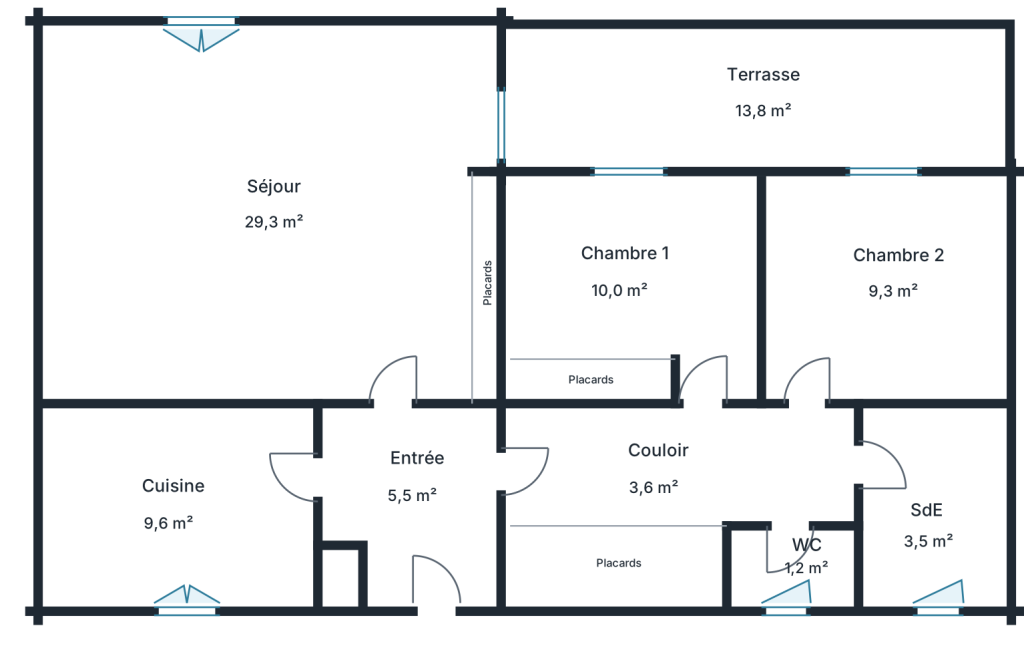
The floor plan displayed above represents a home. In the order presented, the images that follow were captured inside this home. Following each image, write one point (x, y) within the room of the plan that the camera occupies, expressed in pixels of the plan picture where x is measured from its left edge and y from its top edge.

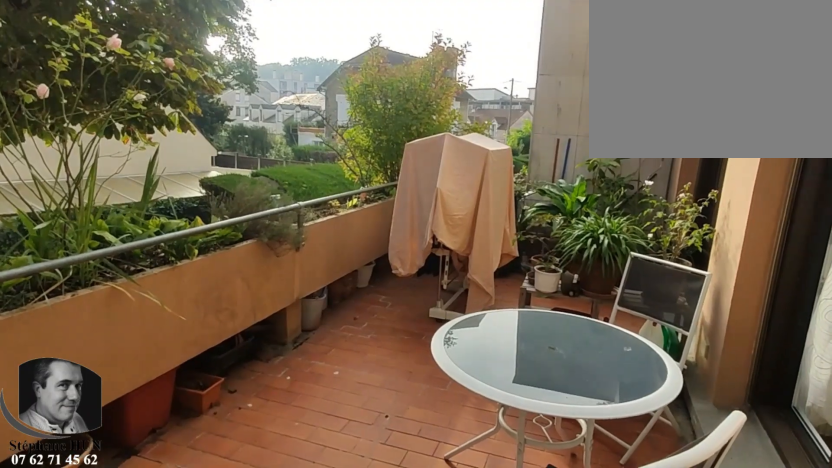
(760, 90)
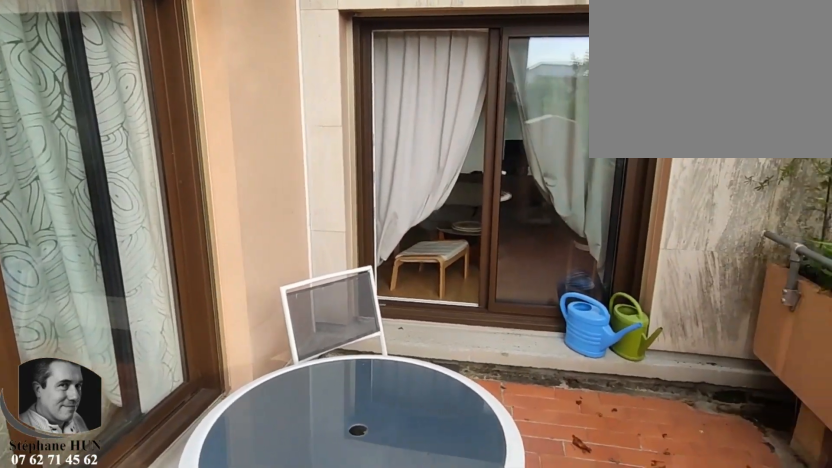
(760, 90)
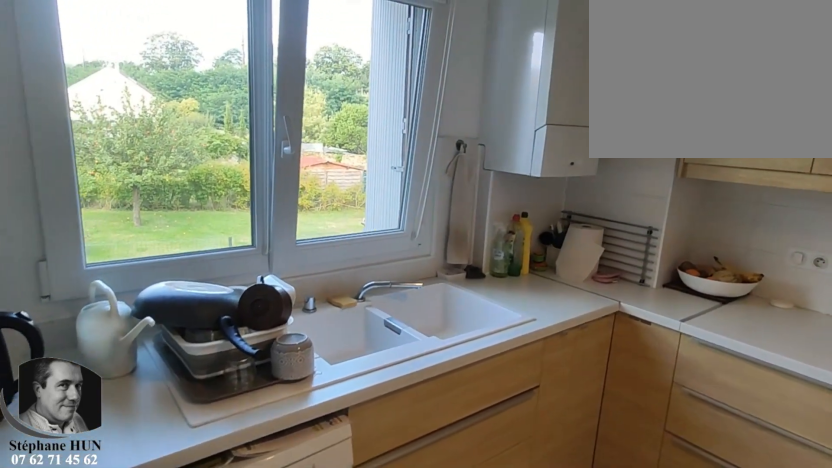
(177, 505)
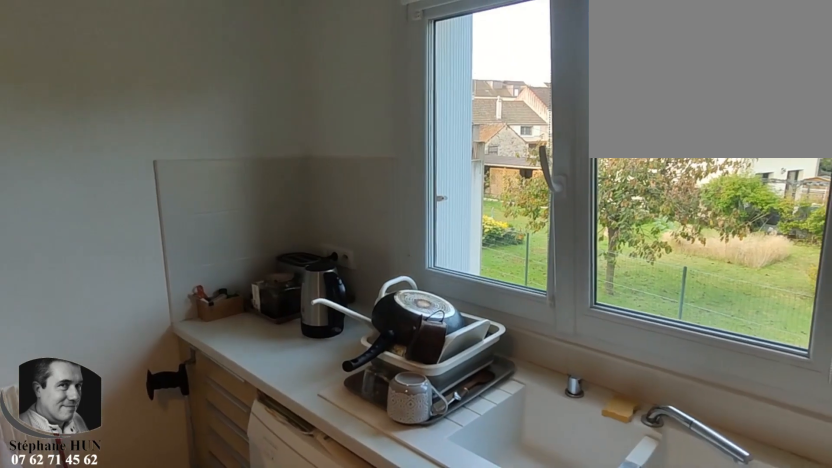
(177, 505)
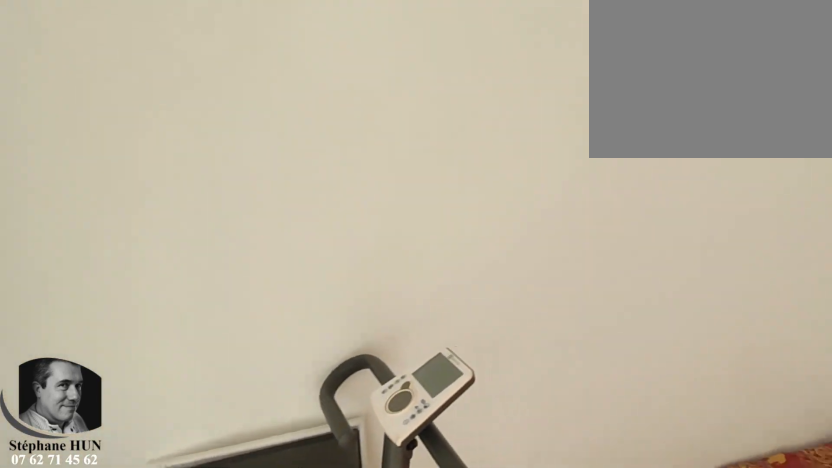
(887, 291)
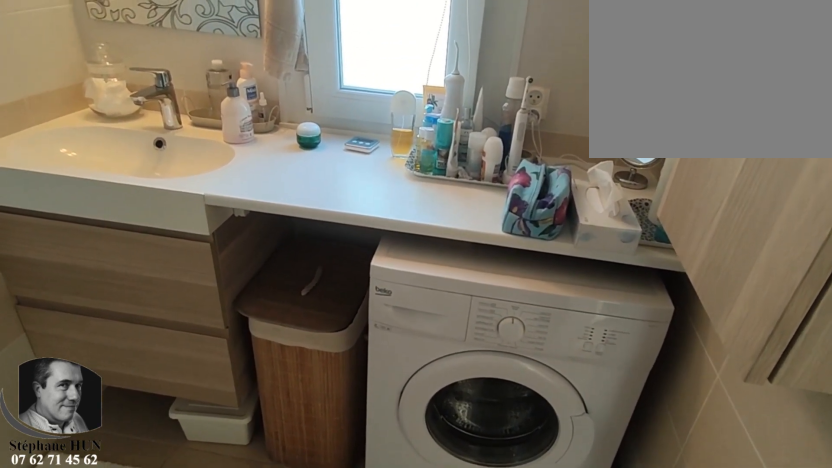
(931, 506)
